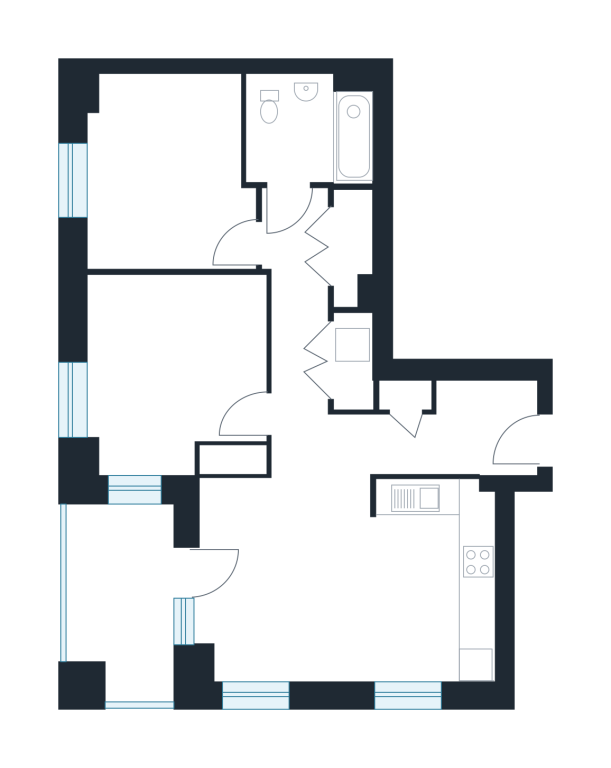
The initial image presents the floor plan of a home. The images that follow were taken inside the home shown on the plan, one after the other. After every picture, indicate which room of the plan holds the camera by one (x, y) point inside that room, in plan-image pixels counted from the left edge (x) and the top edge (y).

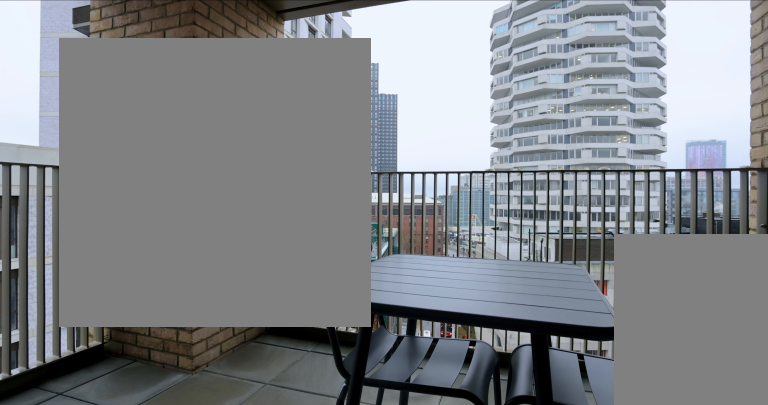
(124, 596)
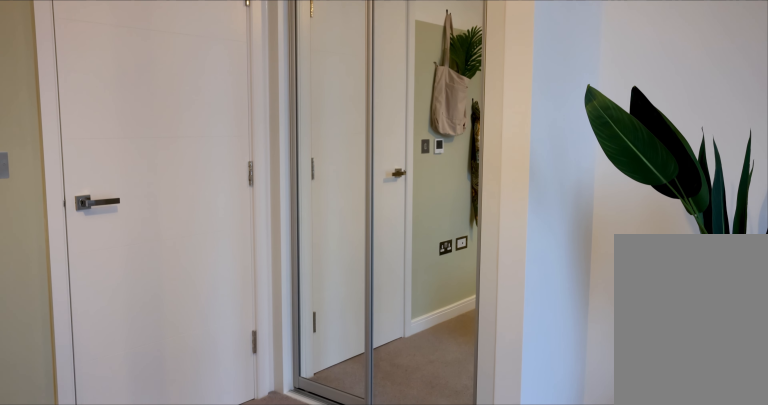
(176, 373)
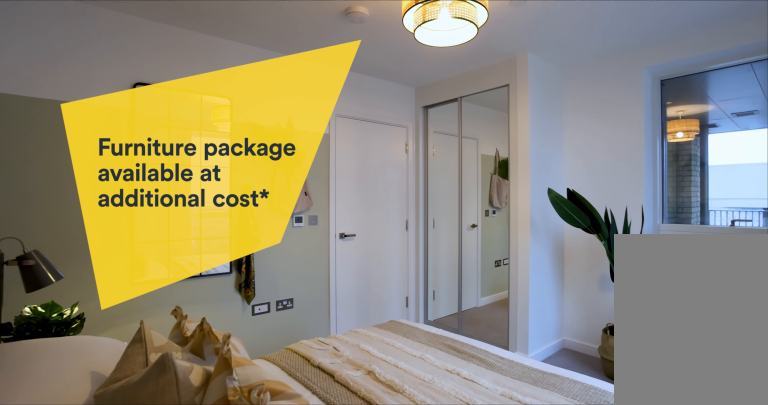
(177, 373)
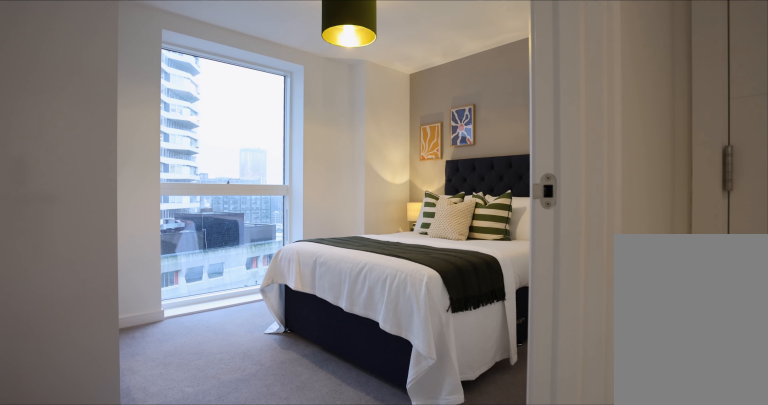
(168, 176)
